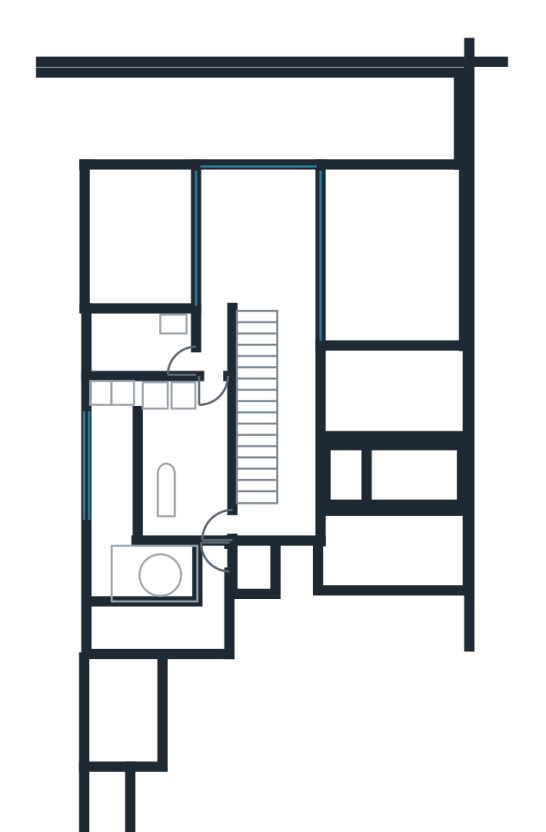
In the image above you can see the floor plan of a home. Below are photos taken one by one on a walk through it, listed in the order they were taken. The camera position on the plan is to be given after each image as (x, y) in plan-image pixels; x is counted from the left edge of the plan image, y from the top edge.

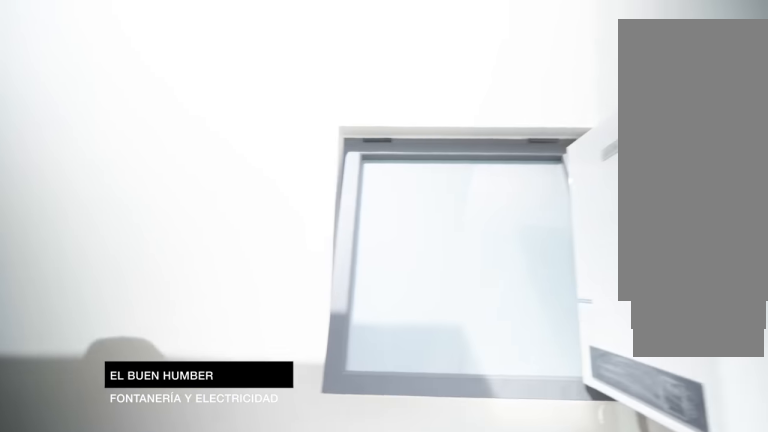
(131, 575)
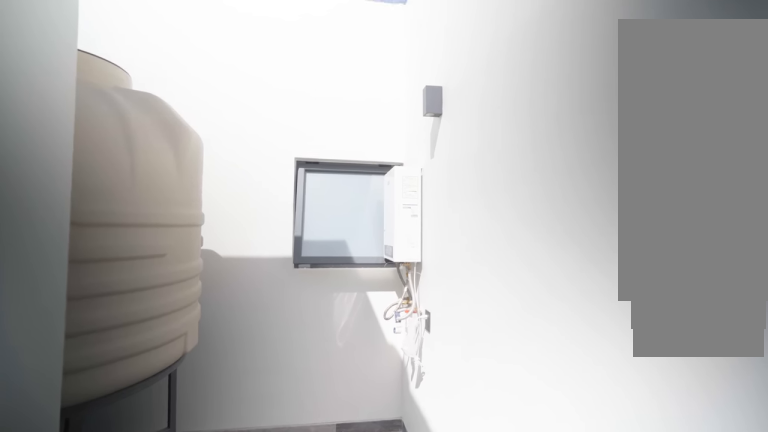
(106, 521)
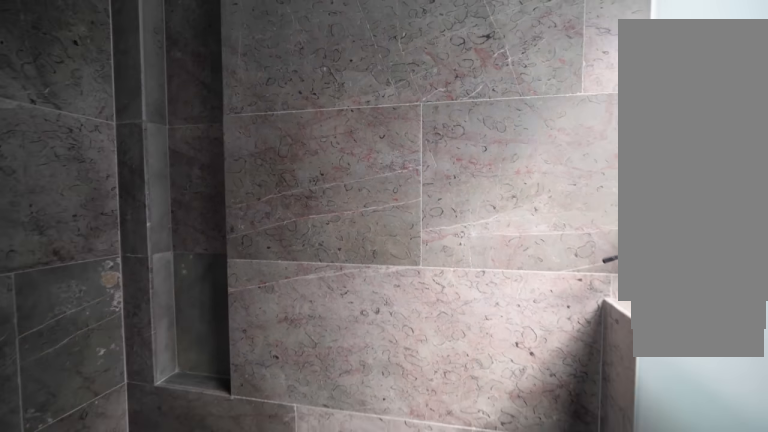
(137, 633)
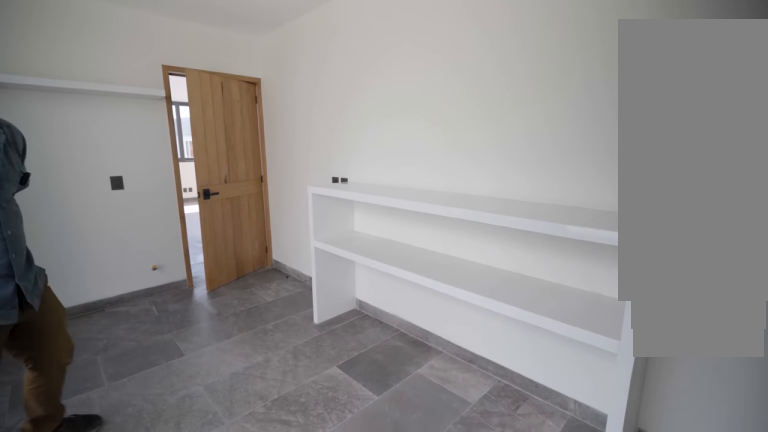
(187, 500)
